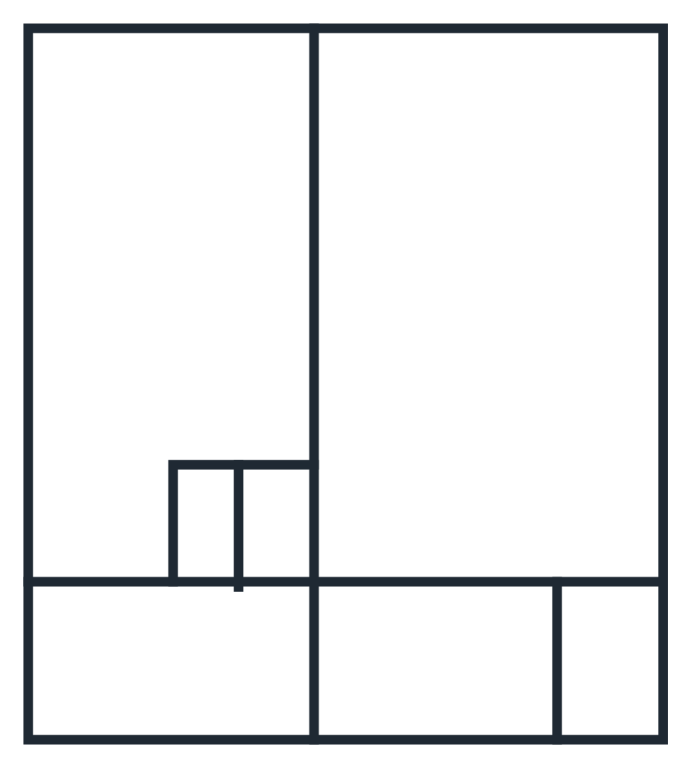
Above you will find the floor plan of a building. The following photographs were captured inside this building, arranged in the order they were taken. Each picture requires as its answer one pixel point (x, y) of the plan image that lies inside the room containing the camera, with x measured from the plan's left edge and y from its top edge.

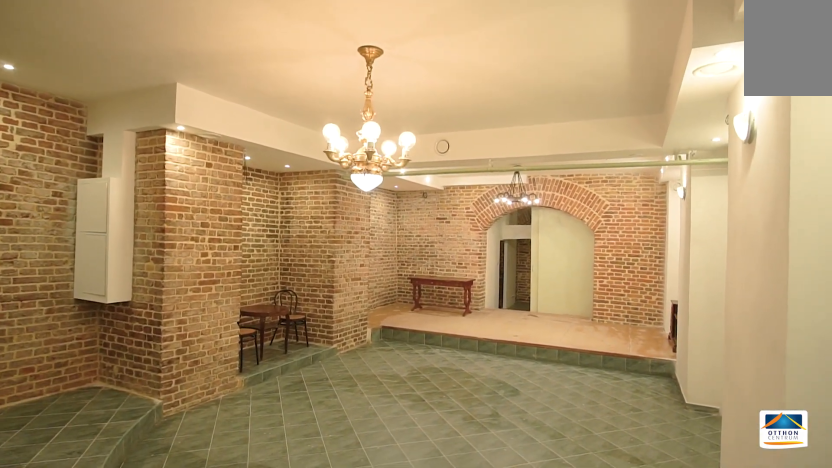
(502, 318)
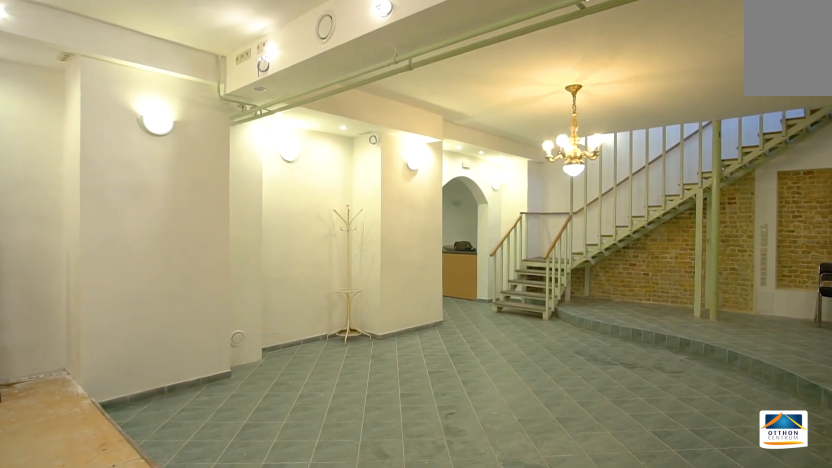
(502, 317)
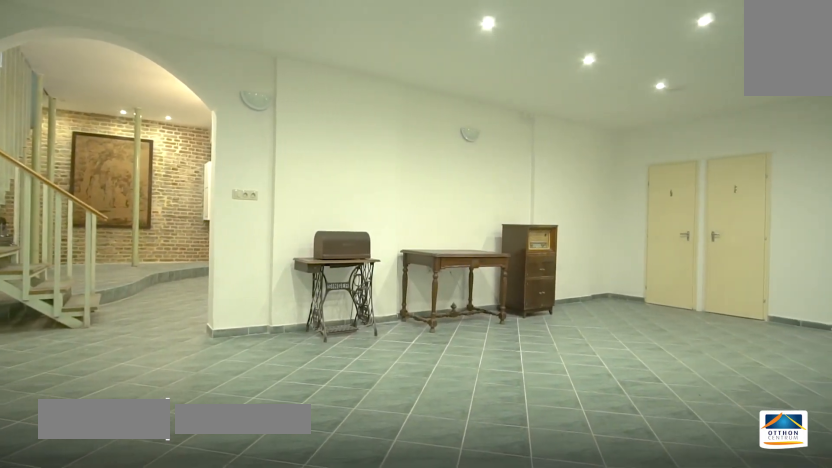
(171, 291)
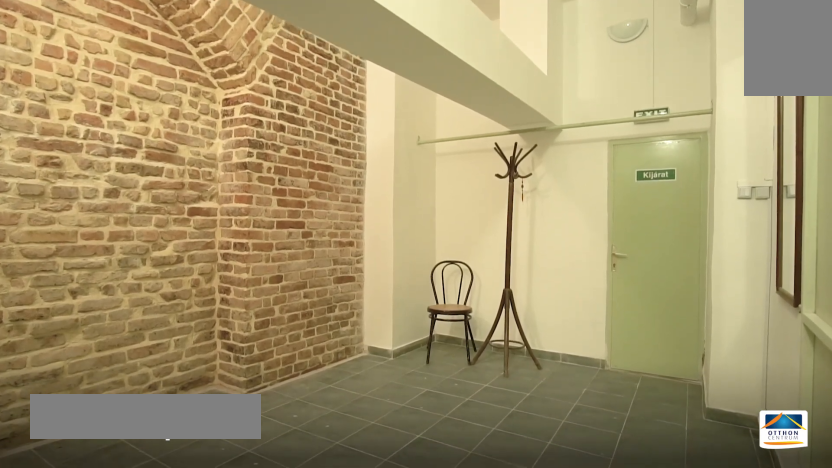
(424, 663)
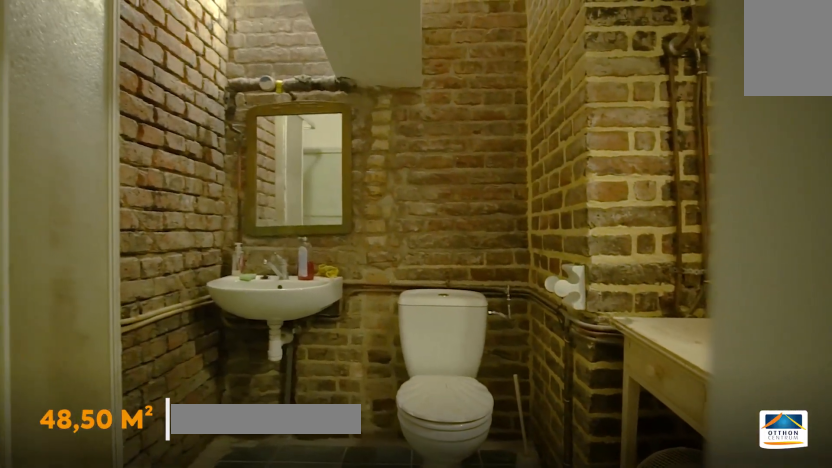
(610, 654)
